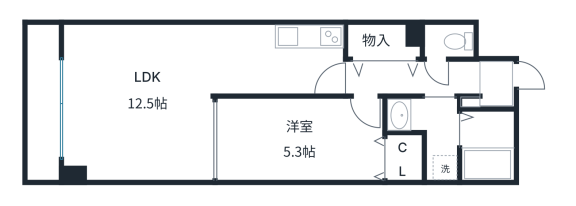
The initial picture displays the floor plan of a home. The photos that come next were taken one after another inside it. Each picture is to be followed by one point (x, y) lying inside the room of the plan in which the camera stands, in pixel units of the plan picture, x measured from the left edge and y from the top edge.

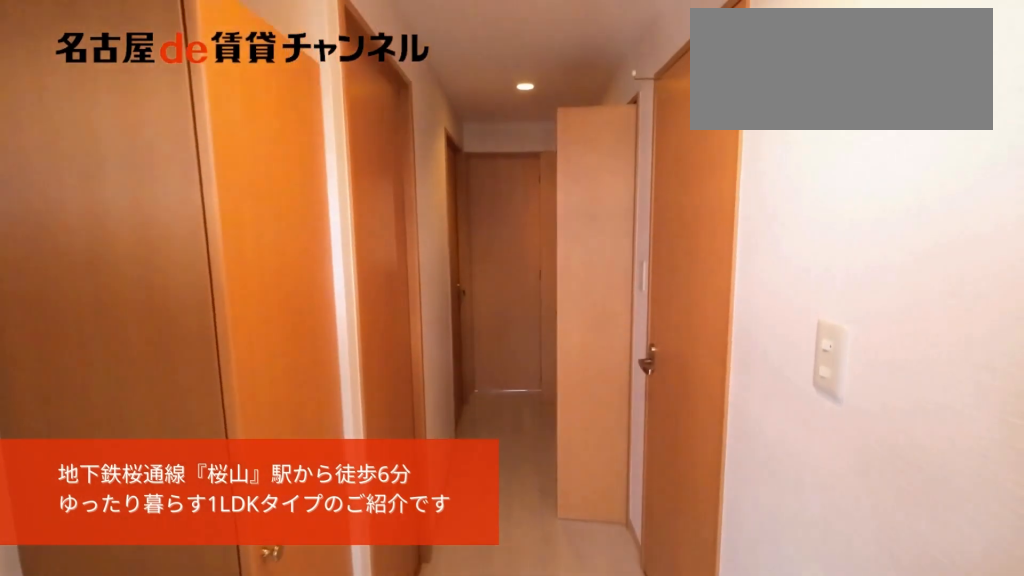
(496, 84)
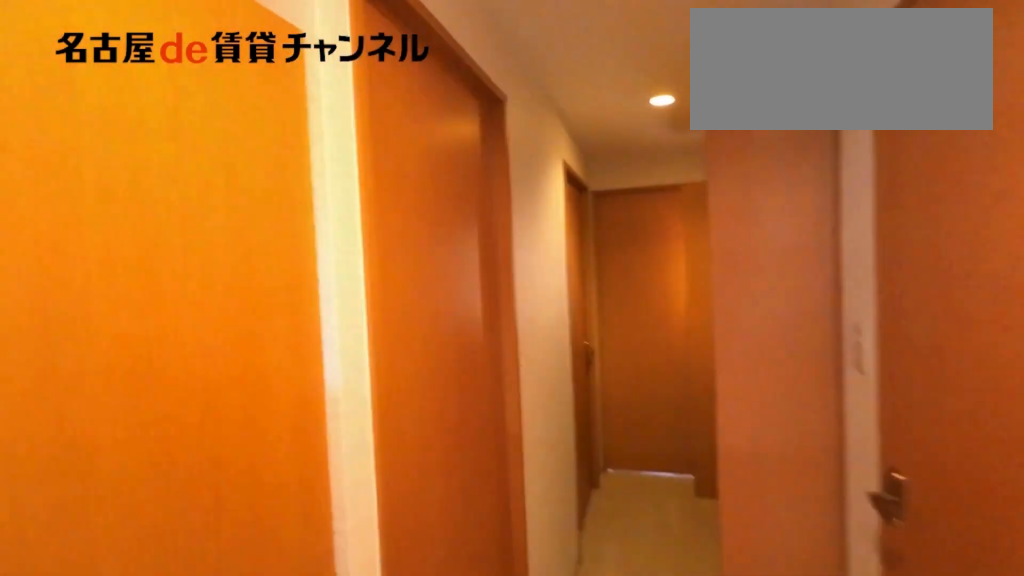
(496, 84)
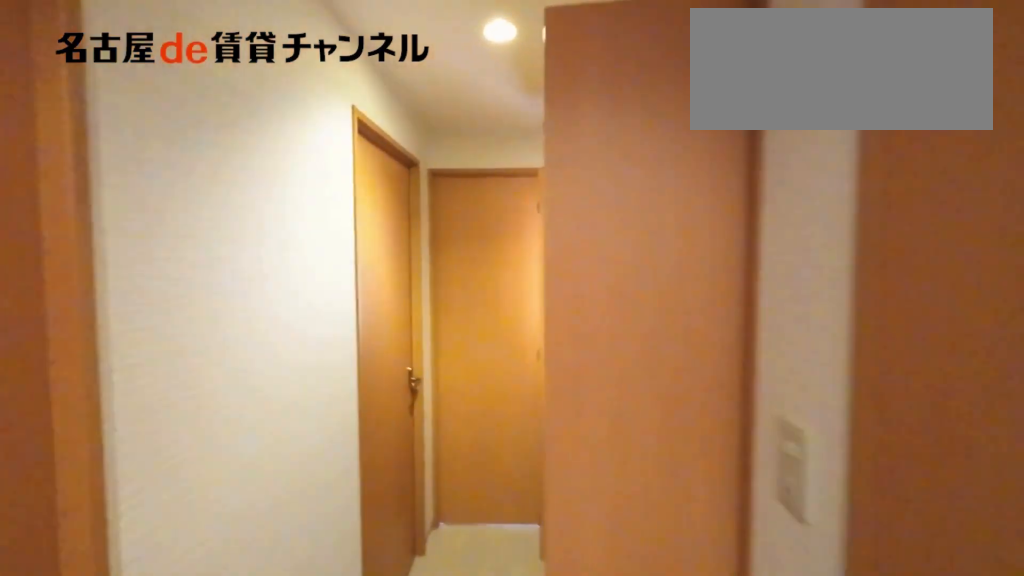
(414, 78)
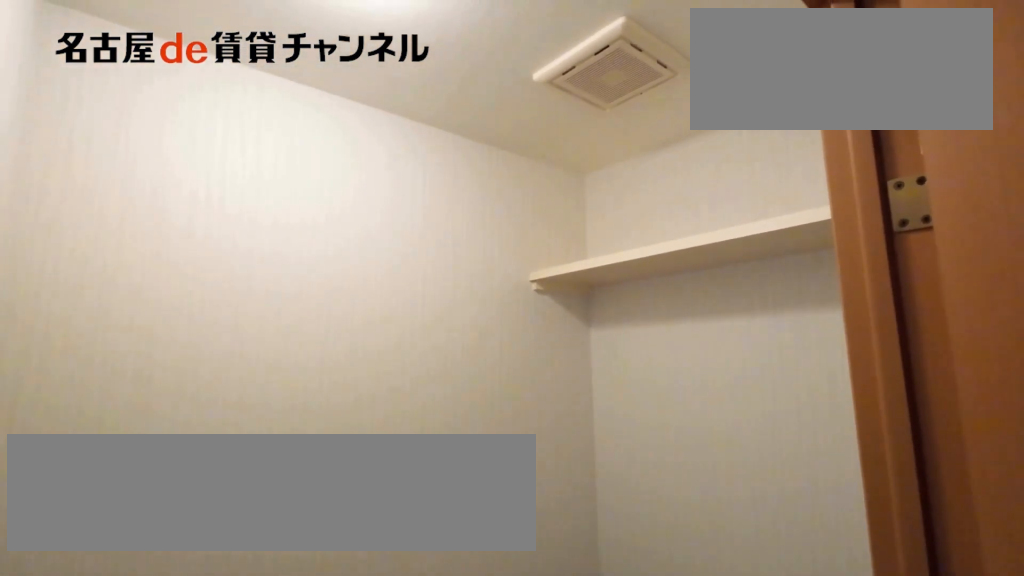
(448, 41)
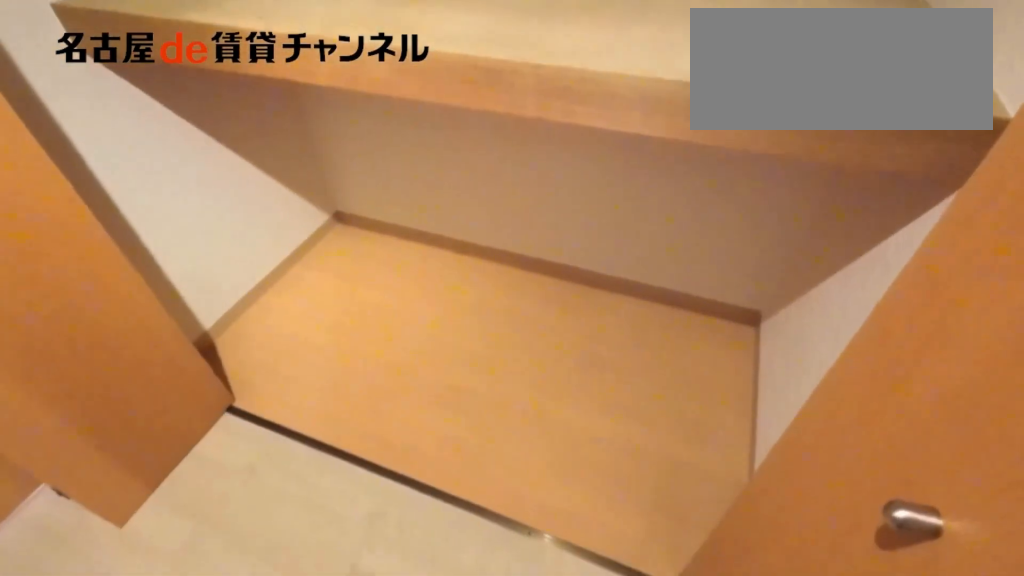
(380, 42)
